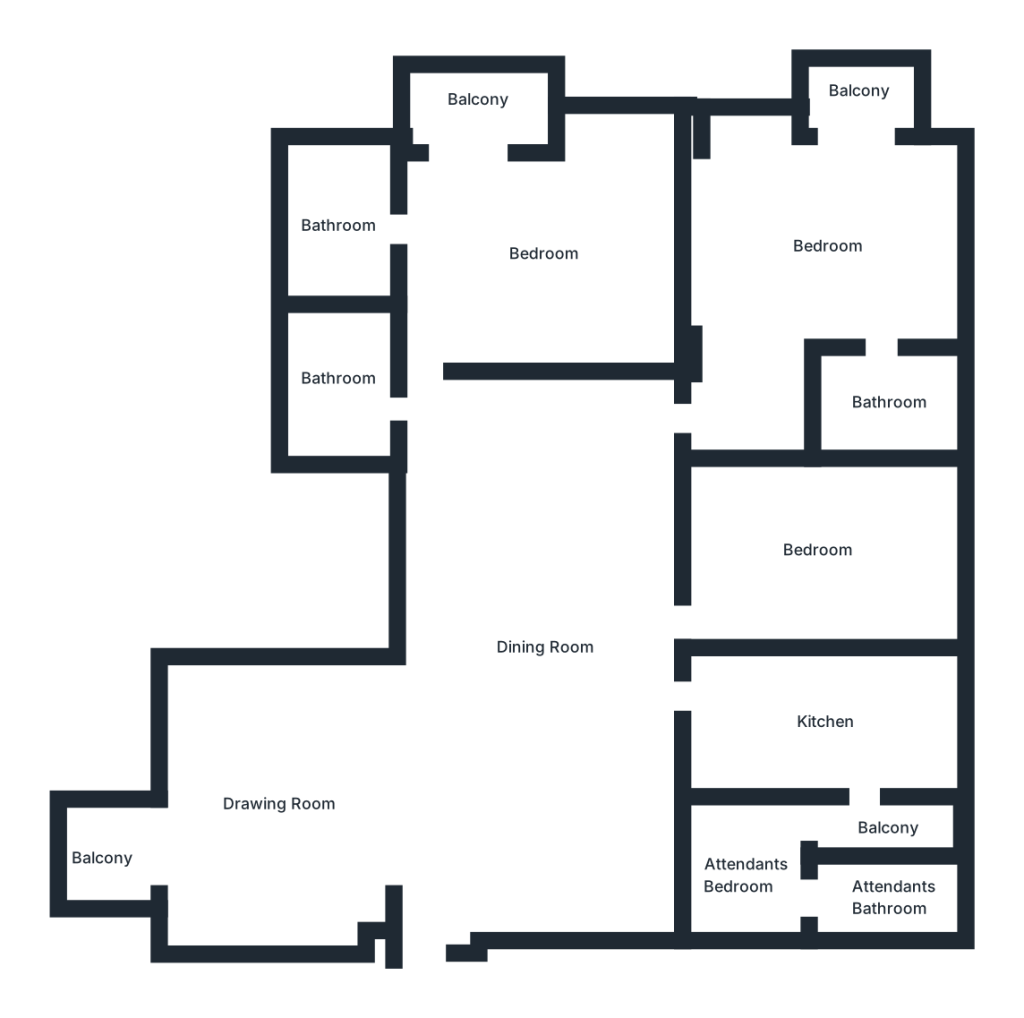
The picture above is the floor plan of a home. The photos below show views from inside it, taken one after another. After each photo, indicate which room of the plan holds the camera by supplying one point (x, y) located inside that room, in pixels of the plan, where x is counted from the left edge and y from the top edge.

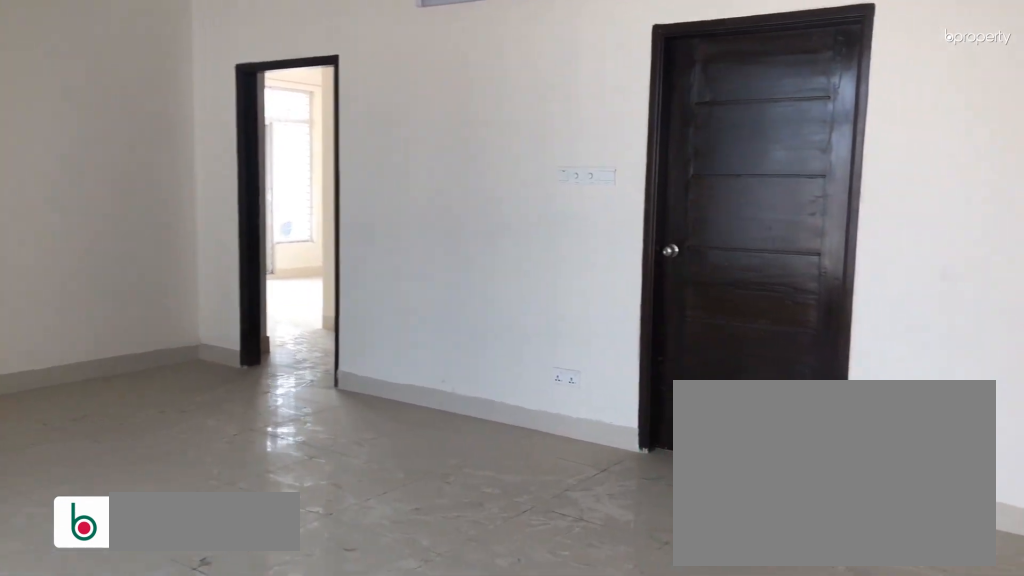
(543, 647)
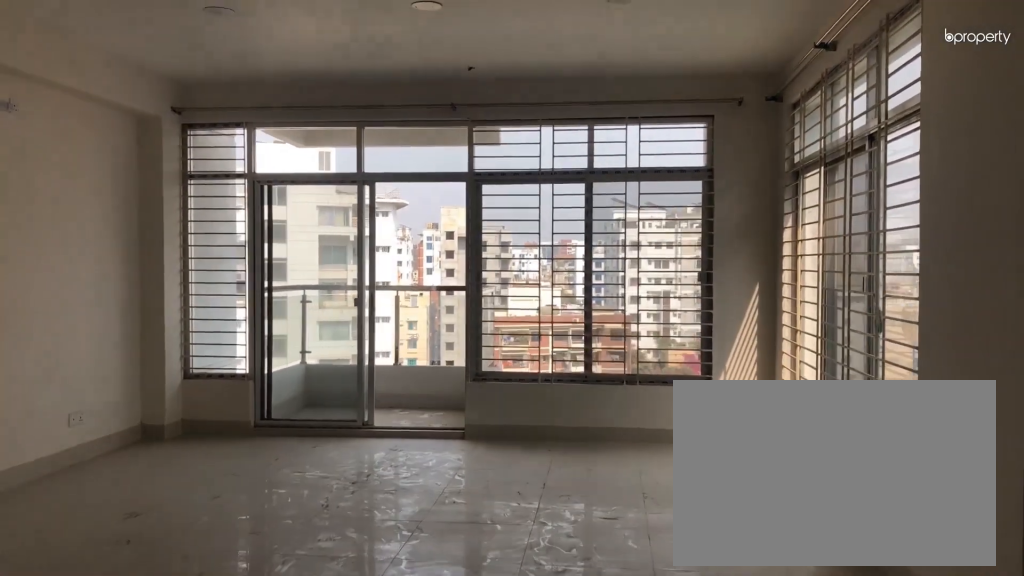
(367, 801)
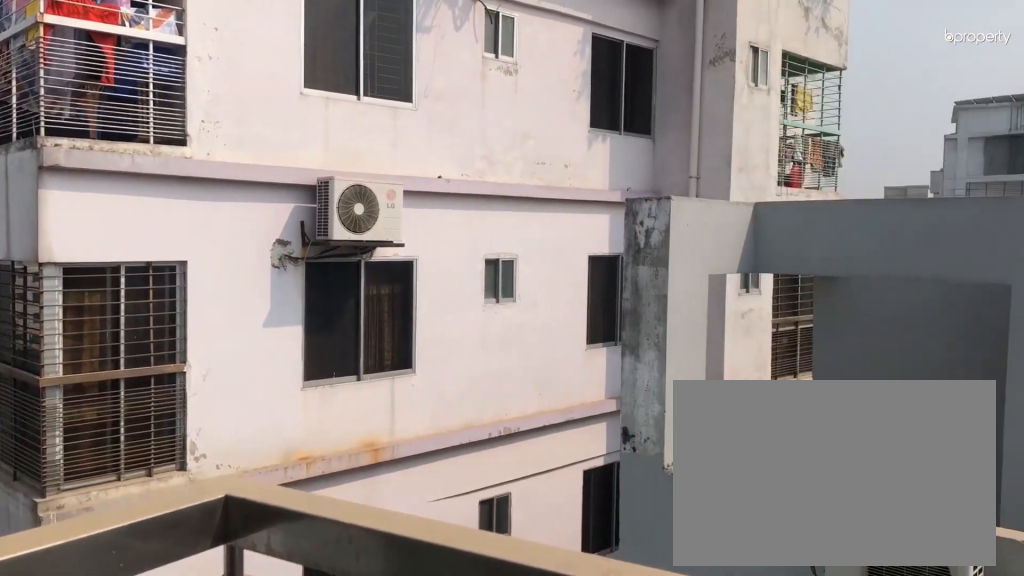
(476, 101)
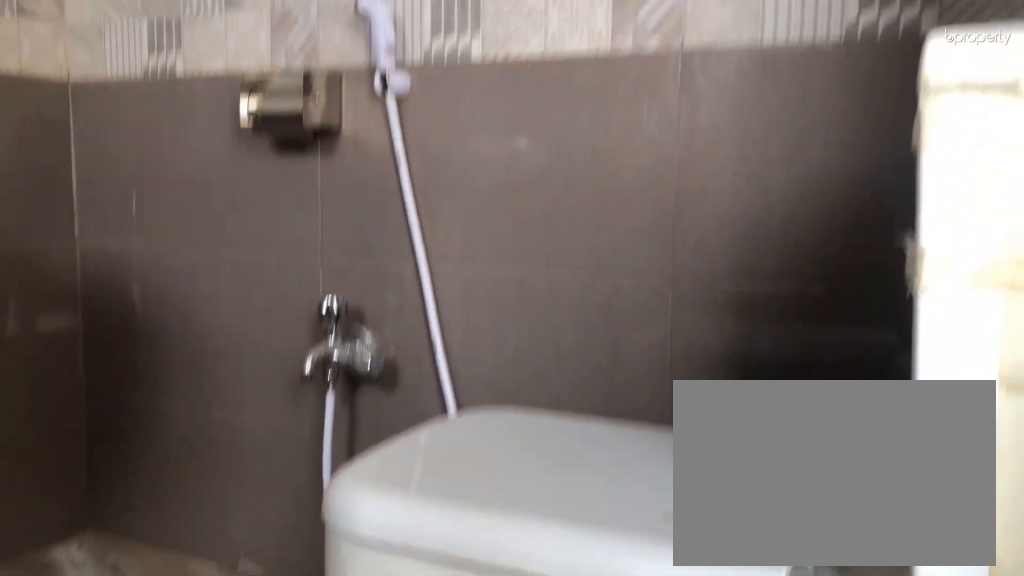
(889, 405)
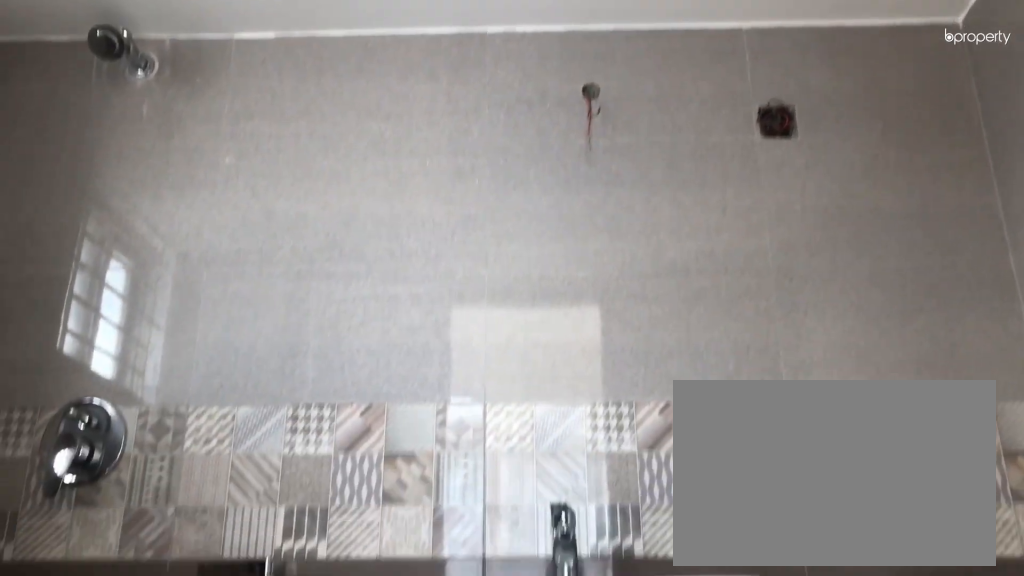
(889, 405)
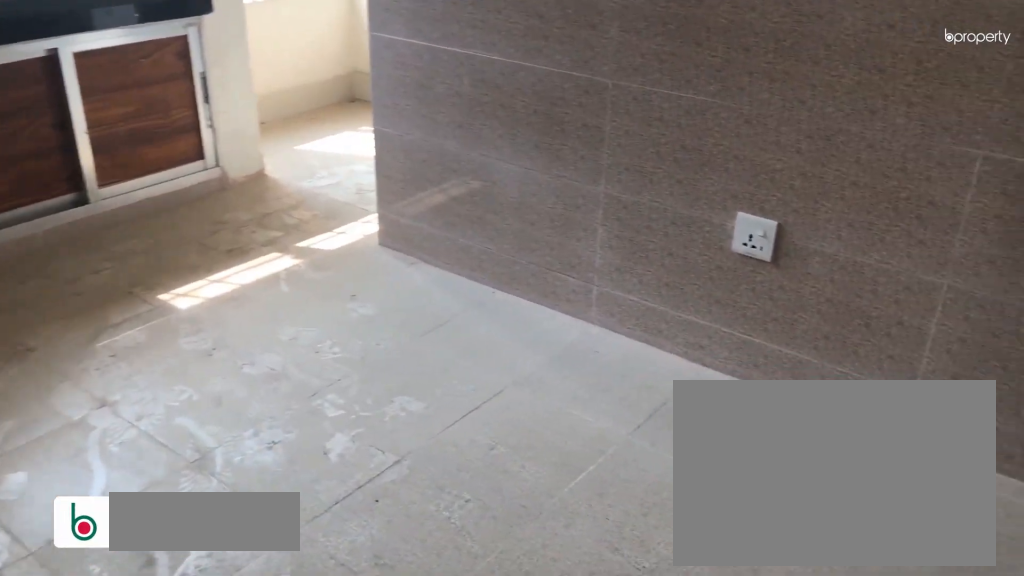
(823, 723)
